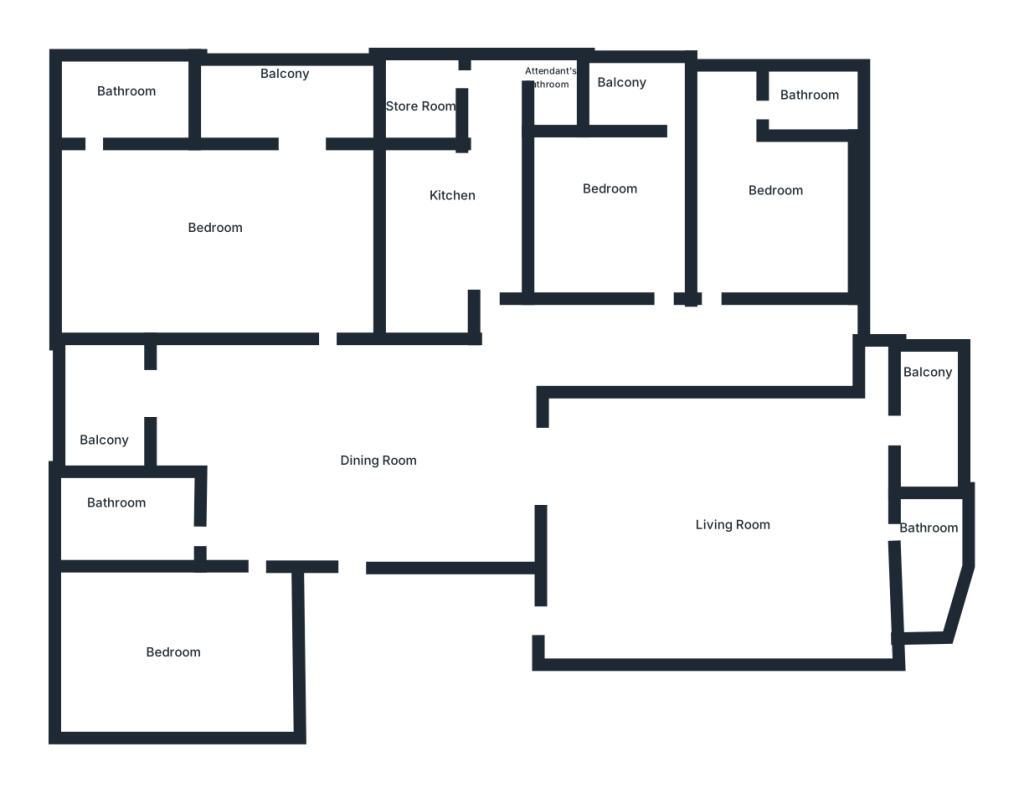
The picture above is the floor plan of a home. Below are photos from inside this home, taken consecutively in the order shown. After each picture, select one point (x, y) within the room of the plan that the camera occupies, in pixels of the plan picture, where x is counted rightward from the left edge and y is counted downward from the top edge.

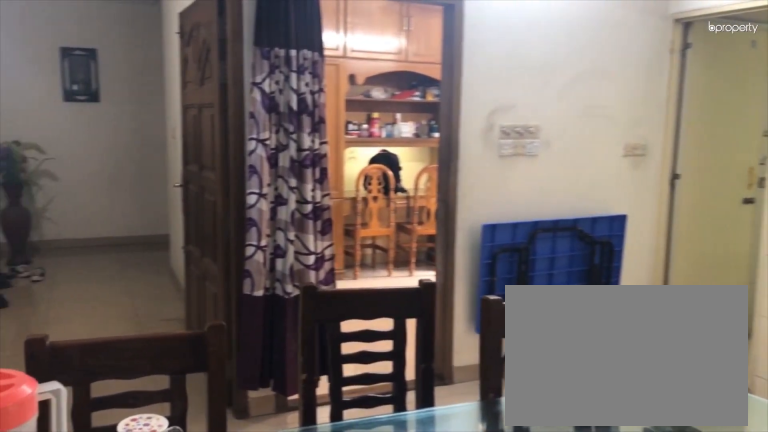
(374, 448)
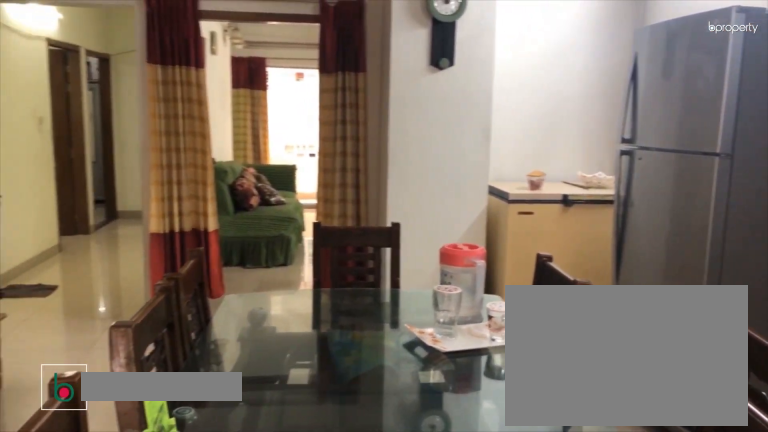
(374, 448)
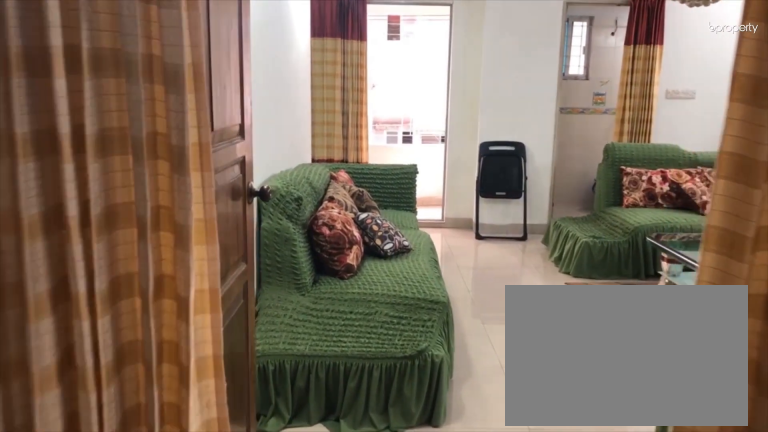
(612, 471)
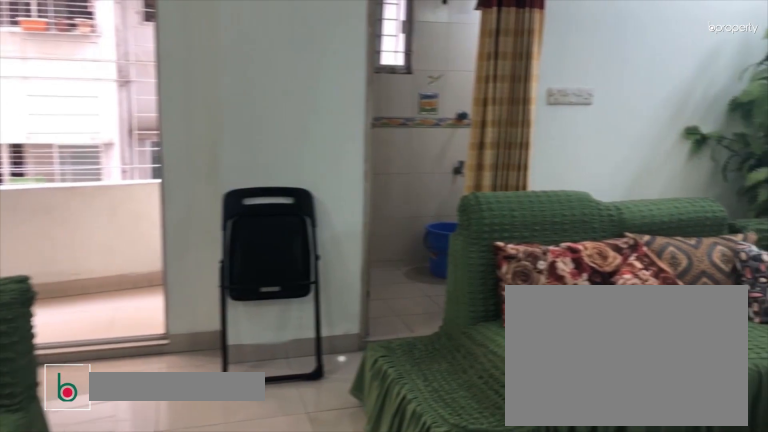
(731, 528)
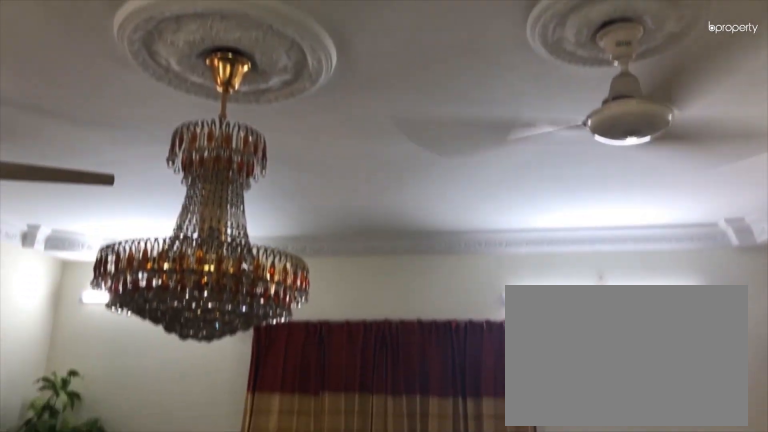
(731, 527)
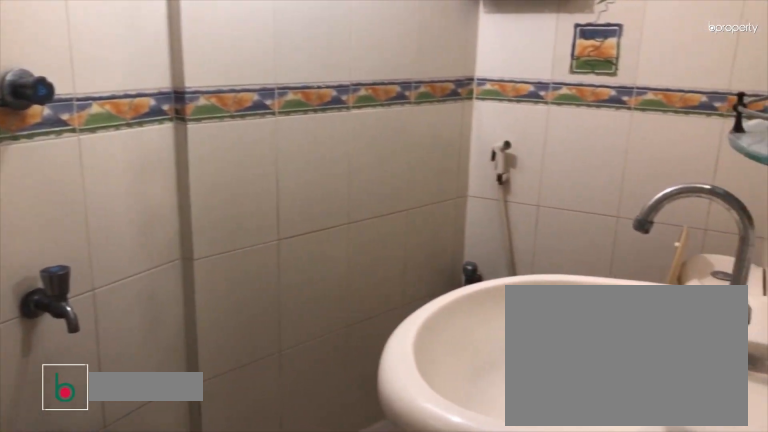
(922, 562)
